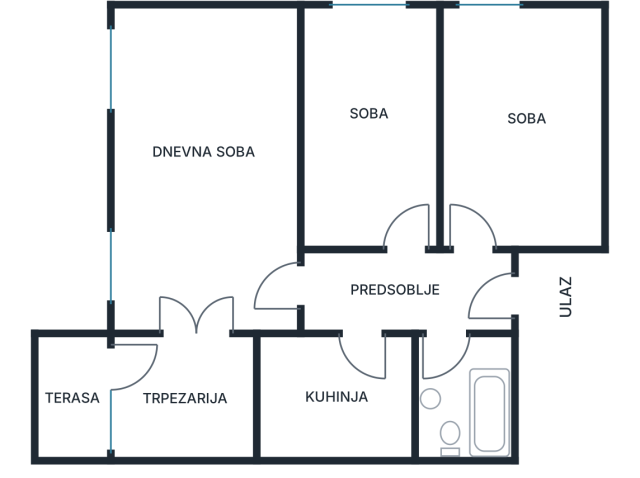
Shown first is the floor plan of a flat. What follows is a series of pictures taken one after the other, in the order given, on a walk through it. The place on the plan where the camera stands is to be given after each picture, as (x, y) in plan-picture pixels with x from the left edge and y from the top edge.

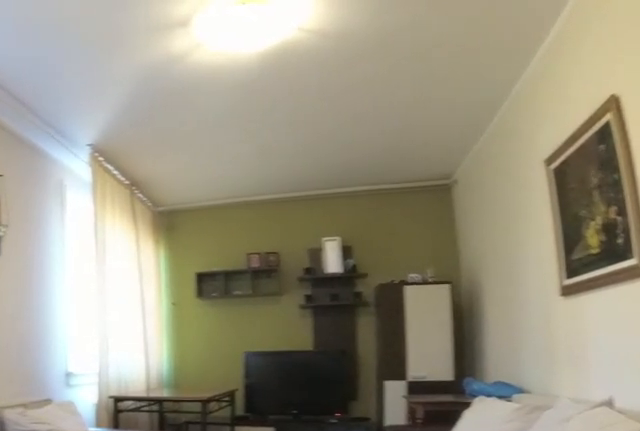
(198, 336)
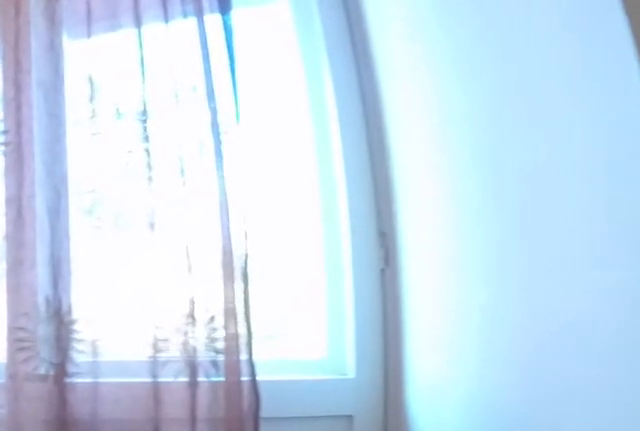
(187, 337)
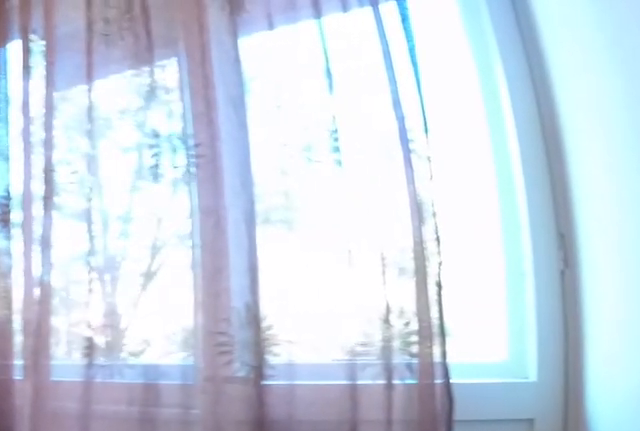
(183, 332)
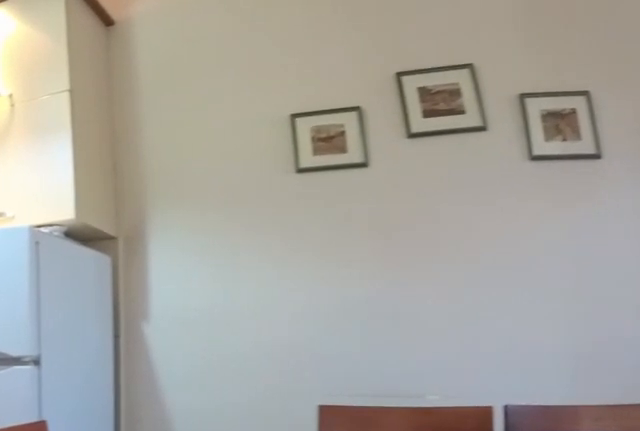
(158, 342)
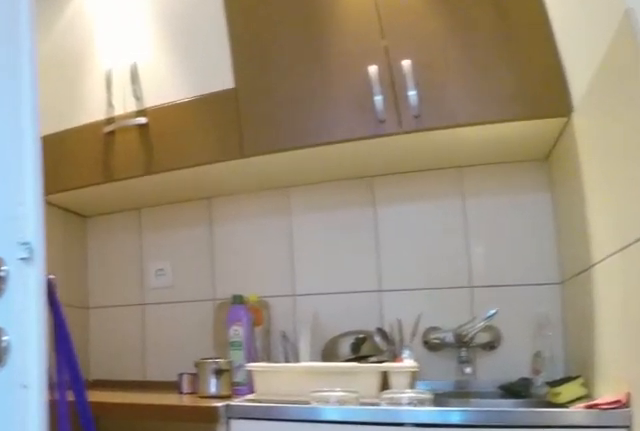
(348, 437)
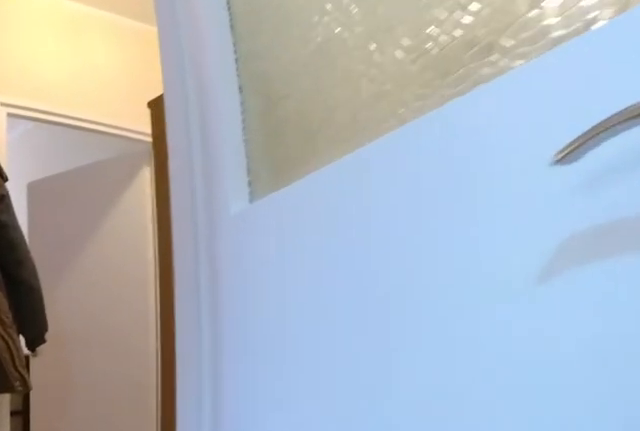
(350, 393)
